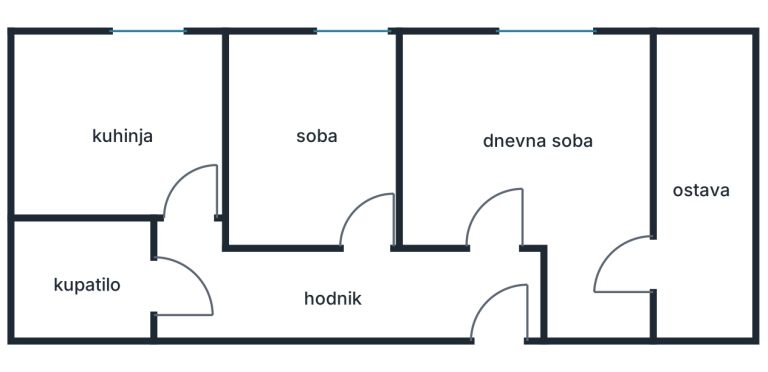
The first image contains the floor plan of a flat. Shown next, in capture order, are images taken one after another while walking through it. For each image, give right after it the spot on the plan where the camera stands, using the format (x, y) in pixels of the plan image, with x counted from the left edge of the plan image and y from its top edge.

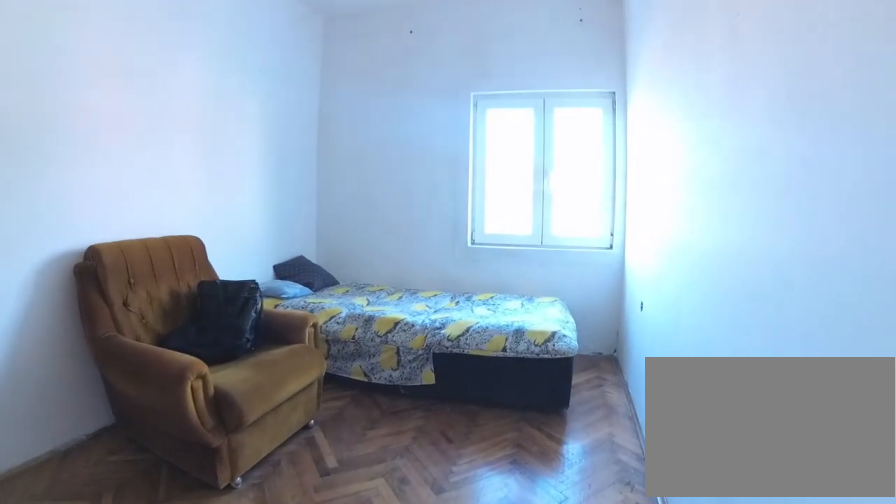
(379, 243)
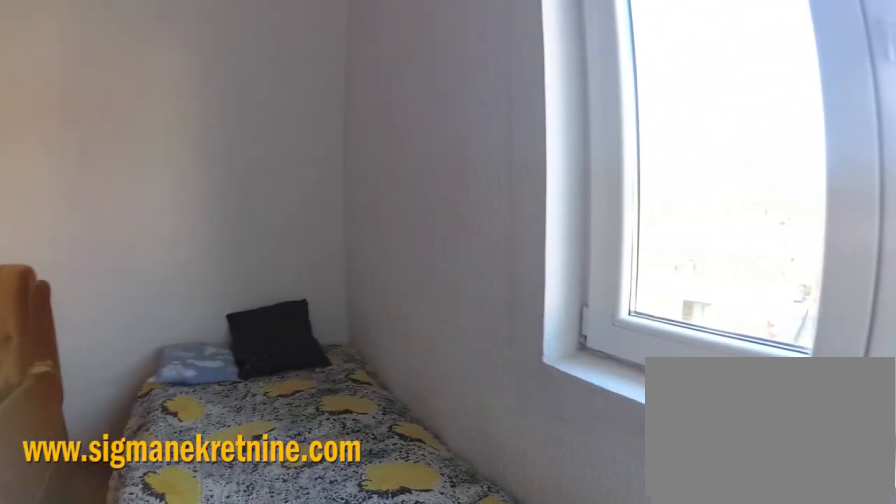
(375, 84)
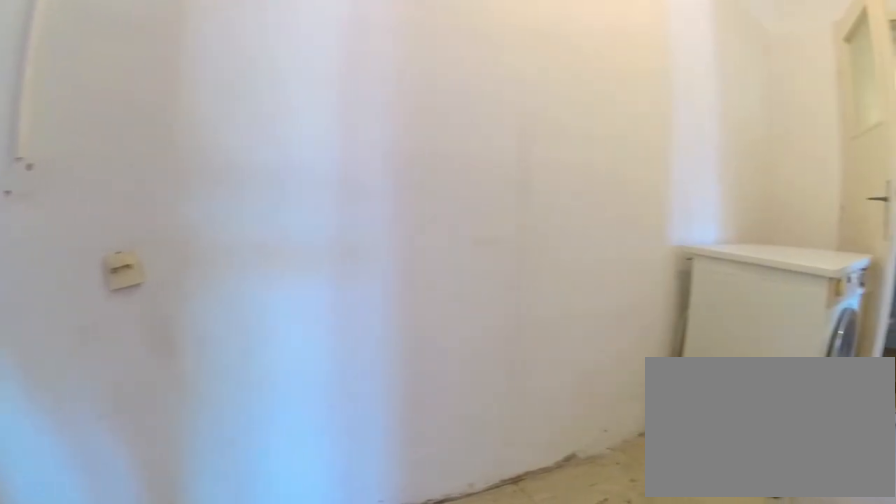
(376, 257)
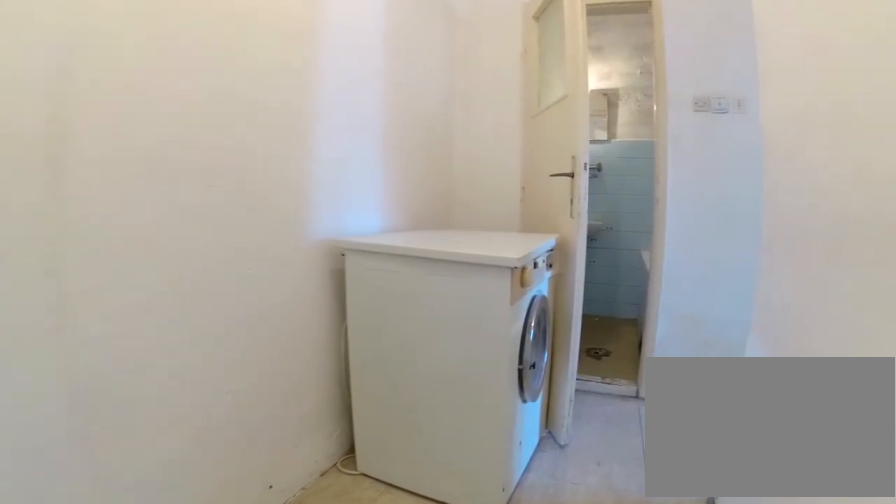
(346, 278)
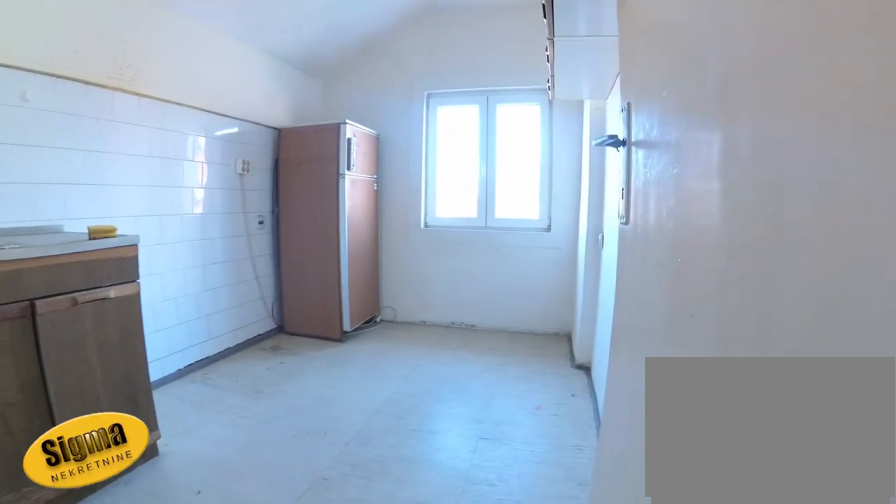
(194, 262)
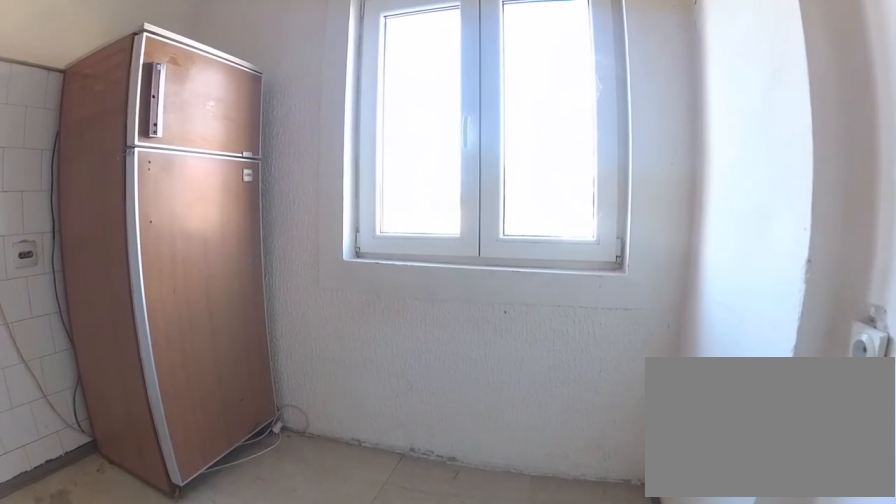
(193, 127)
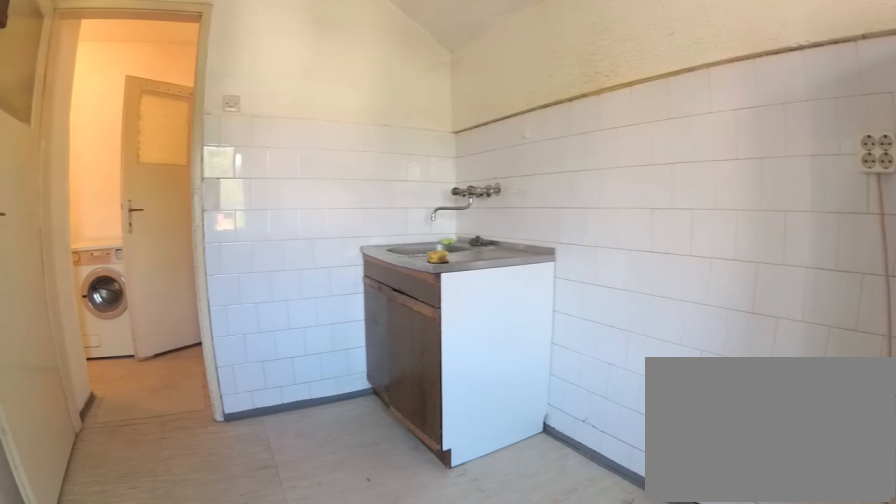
(185, 64)
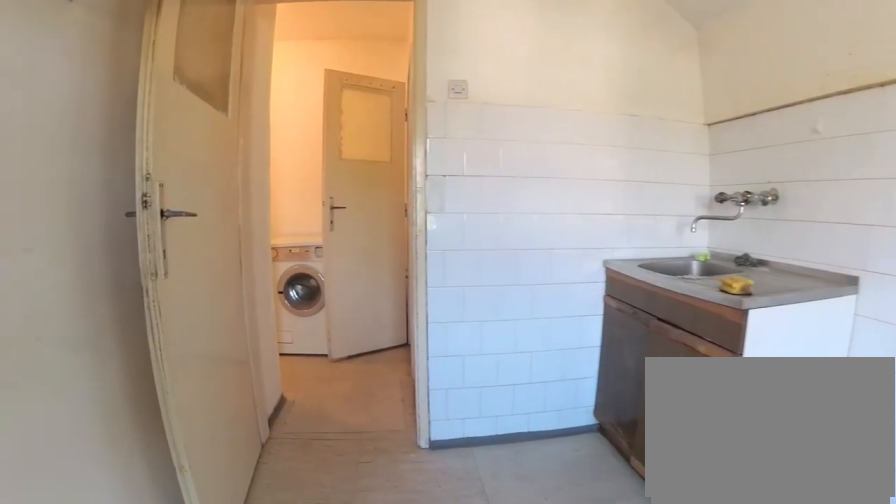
(181, 89)
